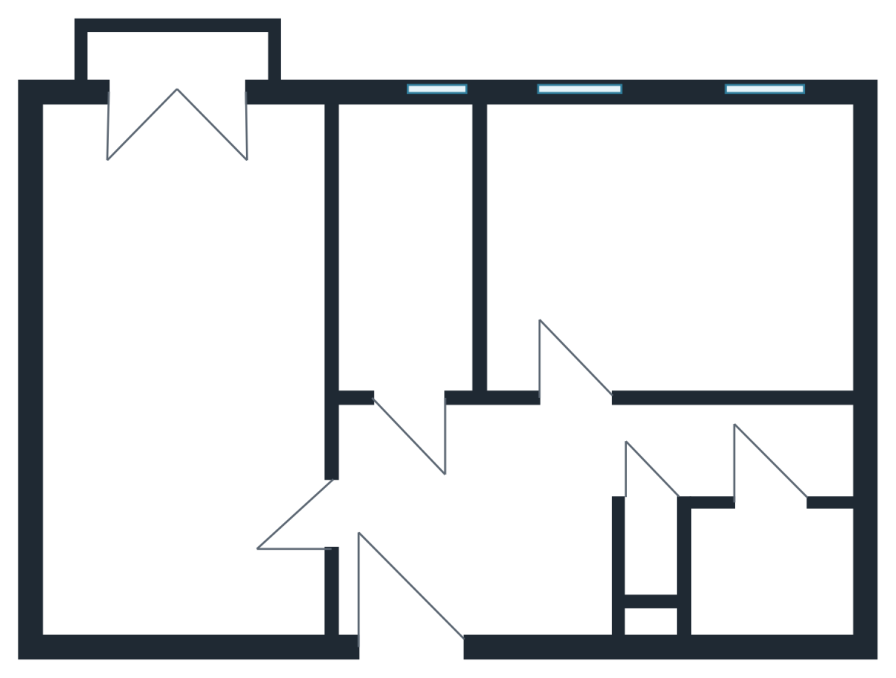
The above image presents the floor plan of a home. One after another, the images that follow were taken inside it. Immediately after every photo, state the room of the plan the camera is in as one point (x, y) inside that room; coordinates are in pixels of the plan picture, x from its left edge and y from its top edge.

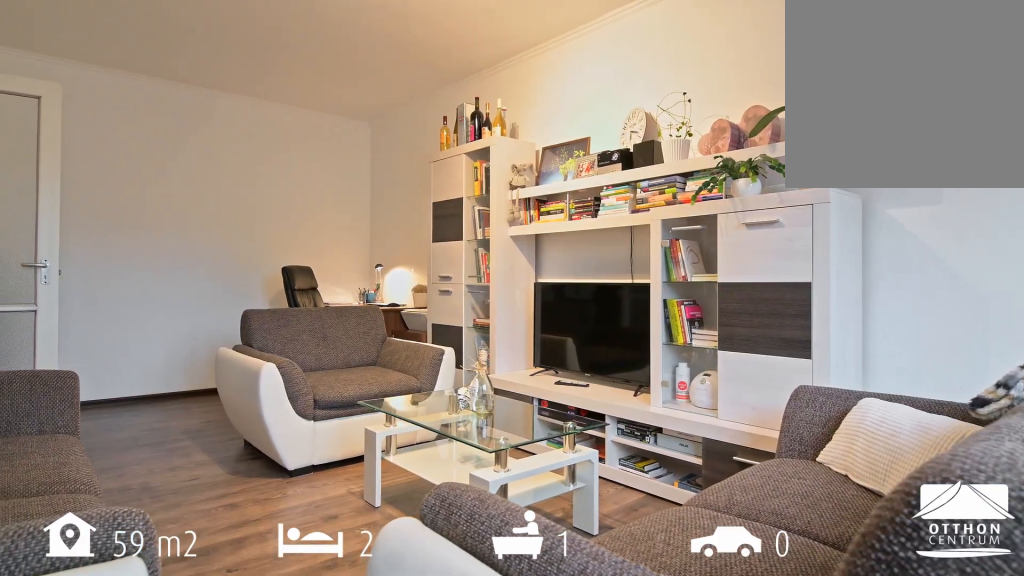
(187, 373)
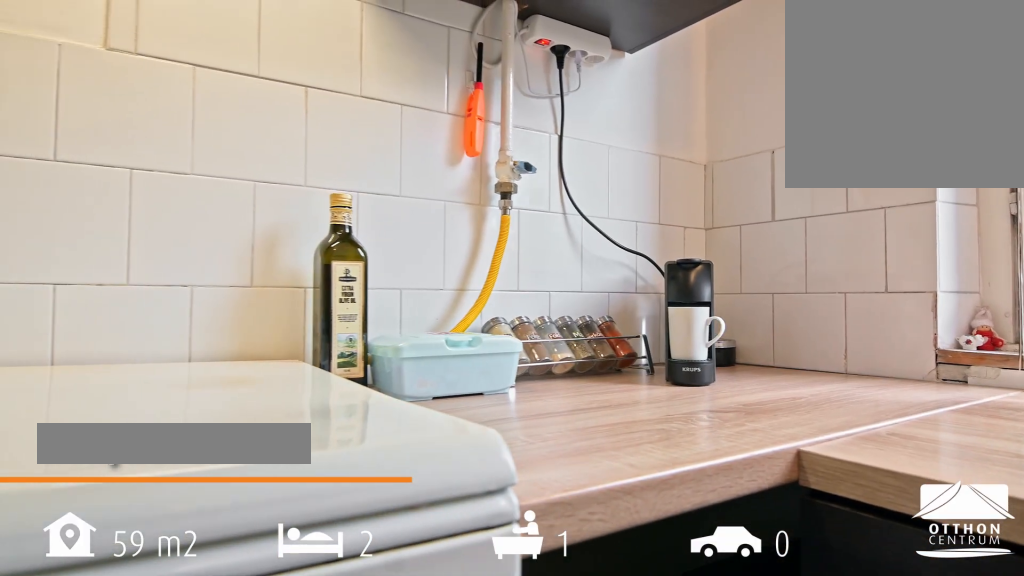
(416, 270)
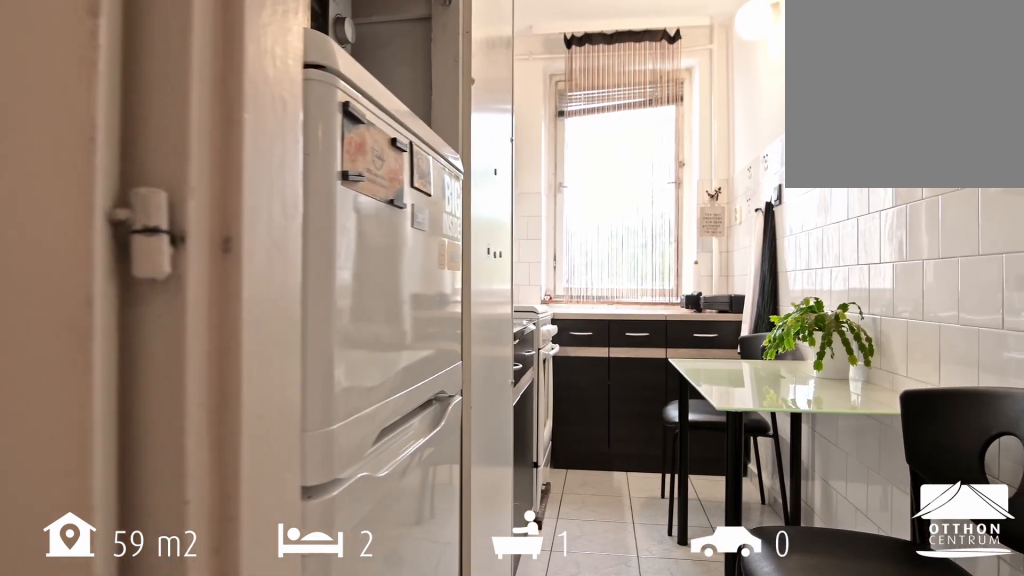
(416, 270)
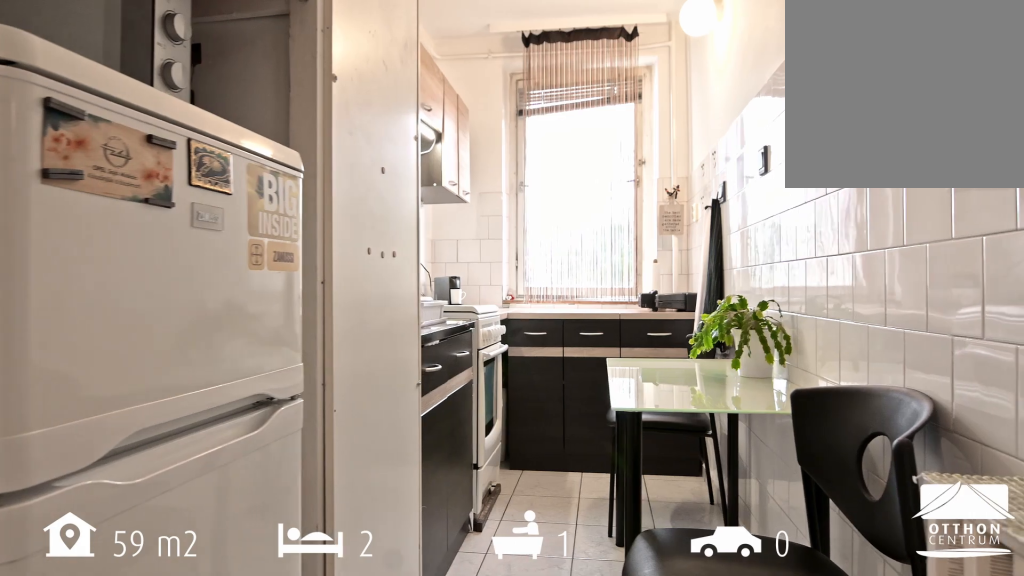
(416, 270)
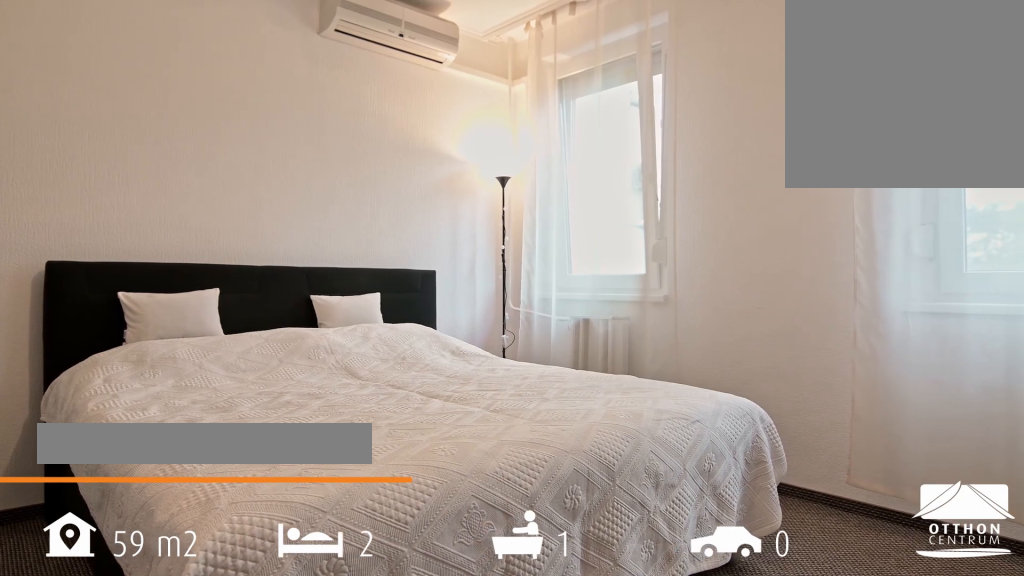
(675, 251)
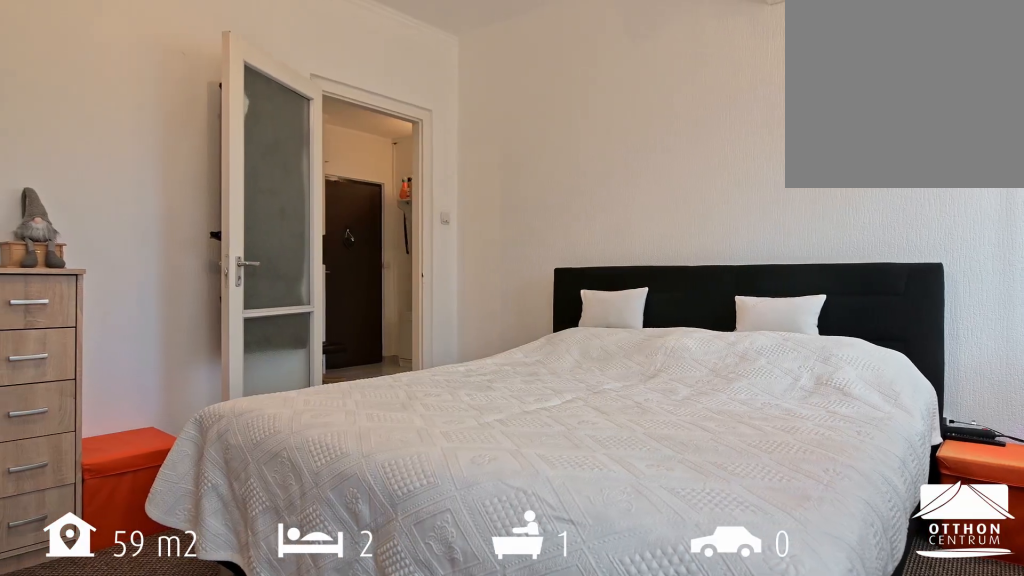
(675, 251)
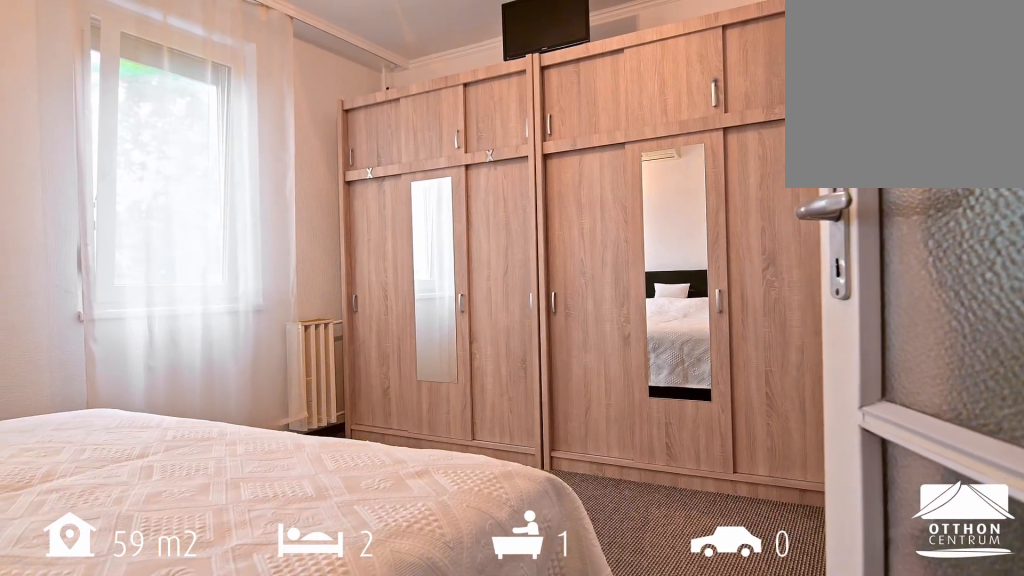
(675, 251)
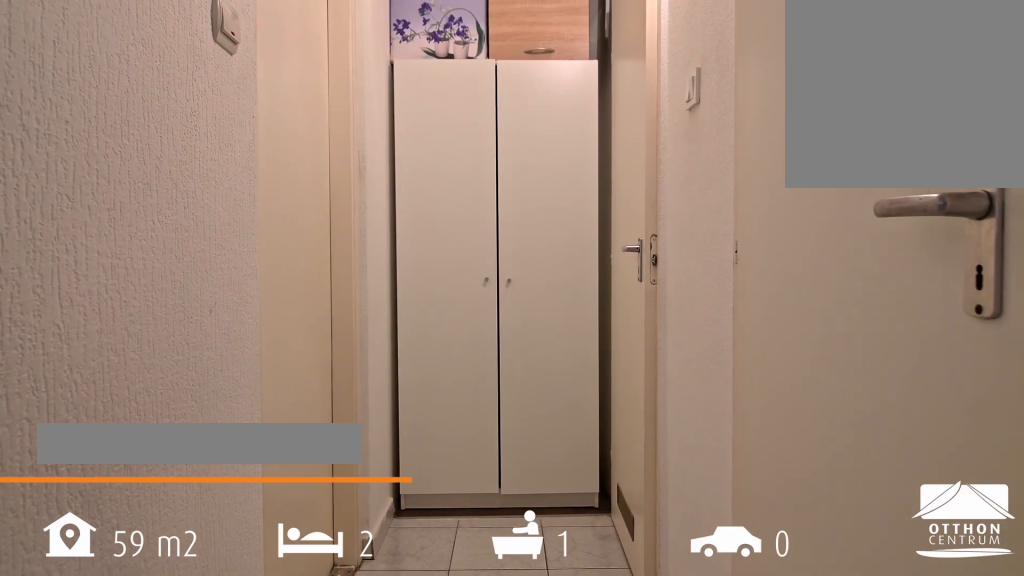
(699, 440)
